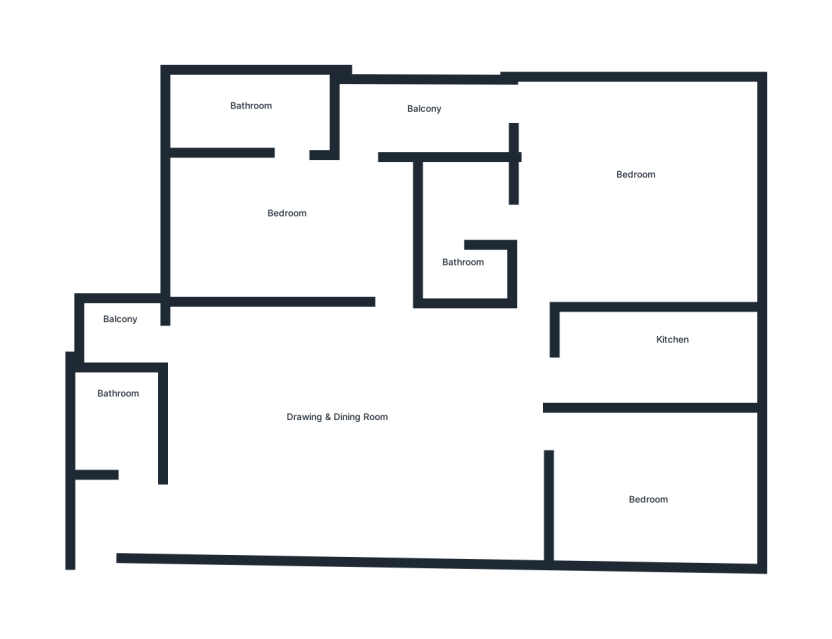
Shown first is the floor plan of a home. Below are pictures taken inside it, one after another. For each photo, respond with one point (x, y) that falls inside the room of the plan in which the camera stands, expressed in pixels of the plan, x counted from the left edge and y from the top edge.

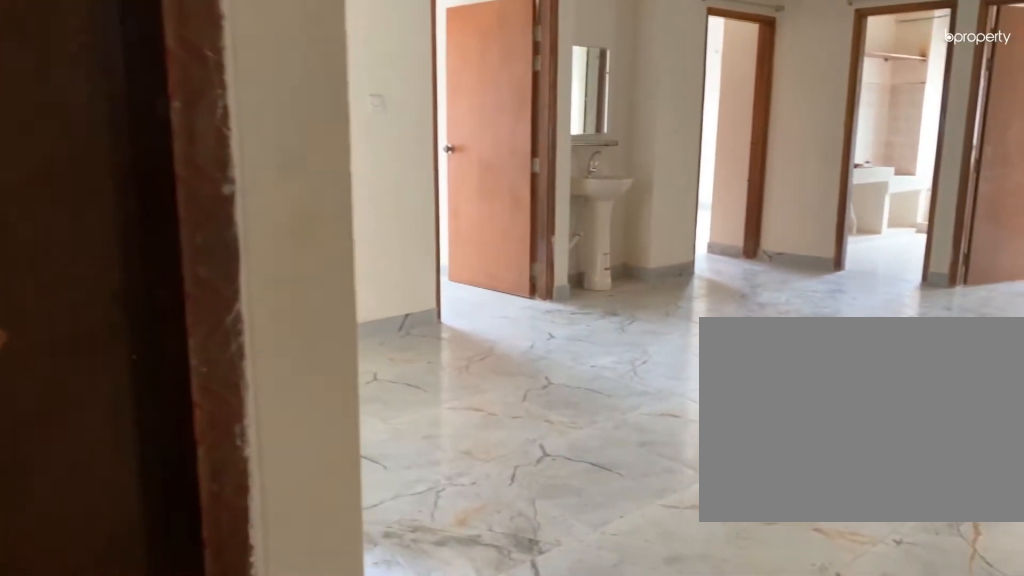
(161, 514)
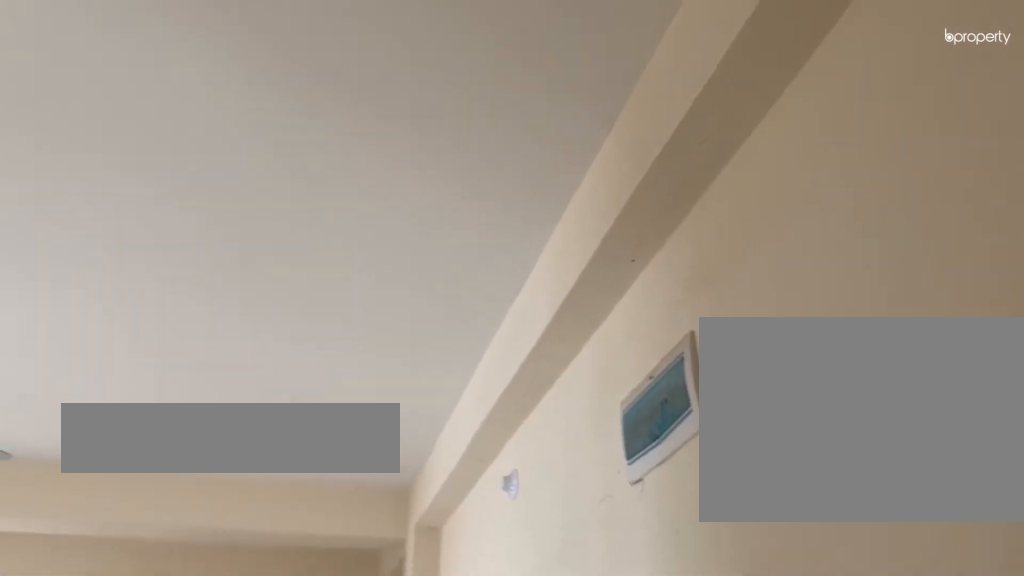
(337, 429)
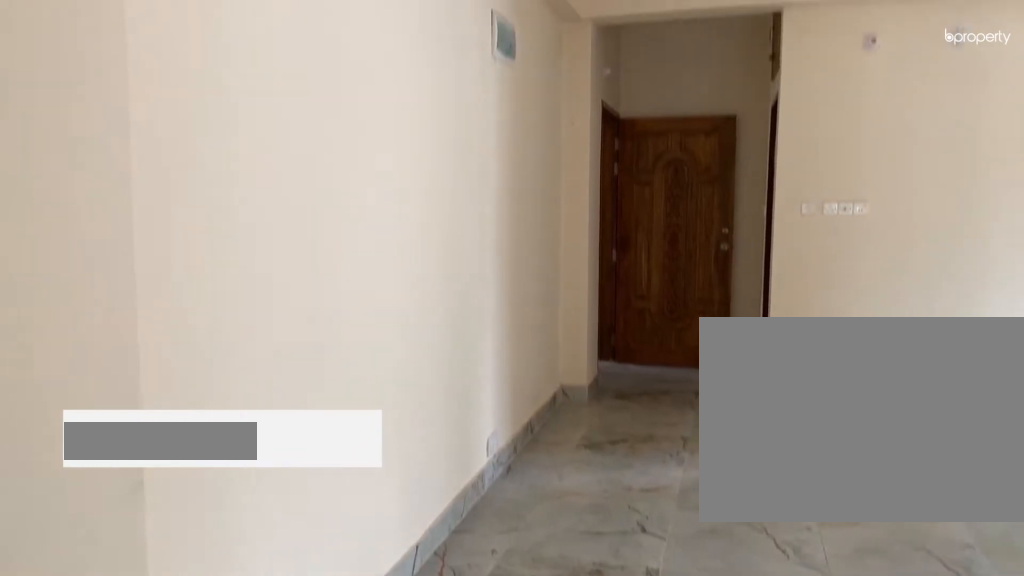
(346, 420)
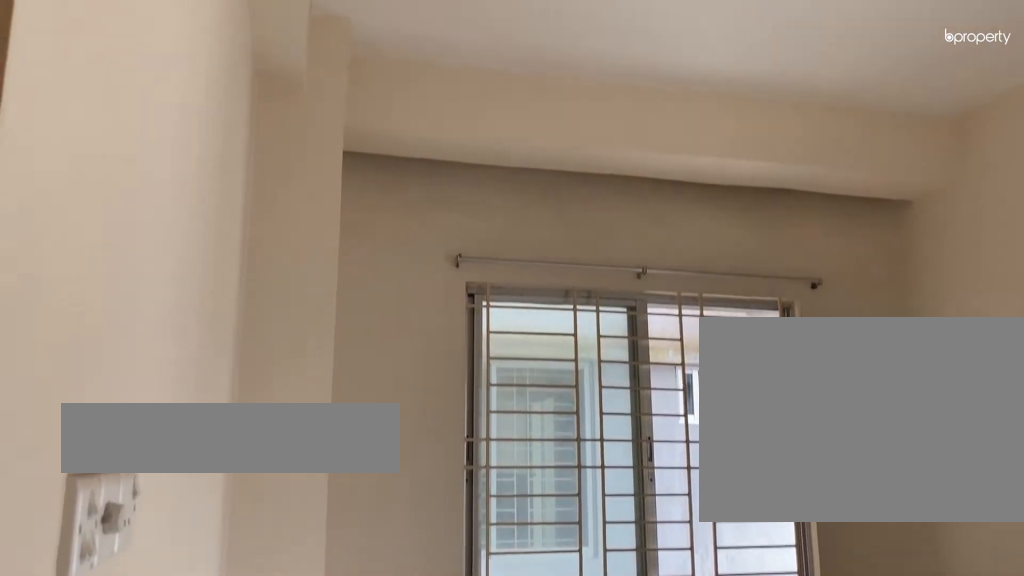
(286, 219)
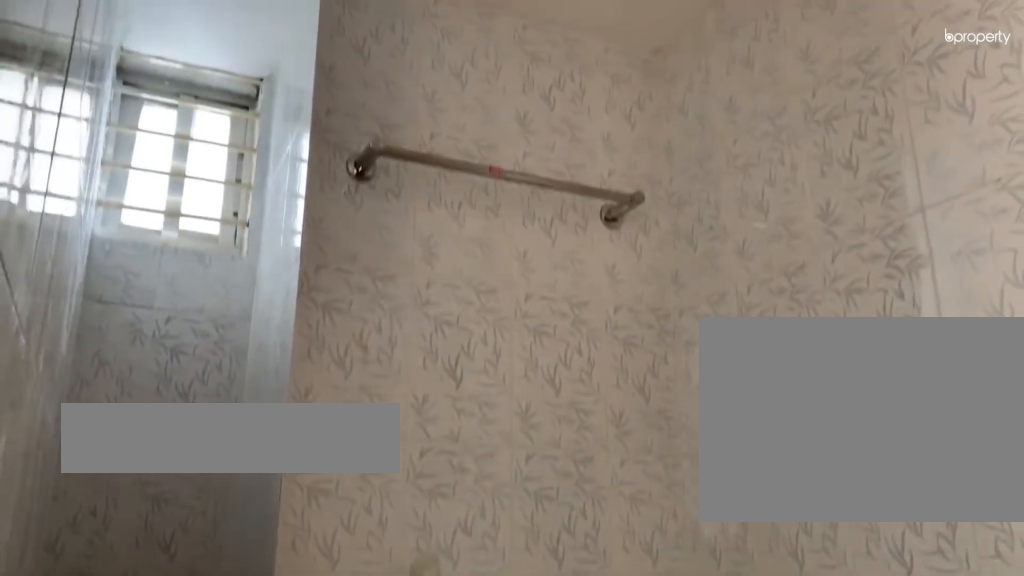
(263, 107)
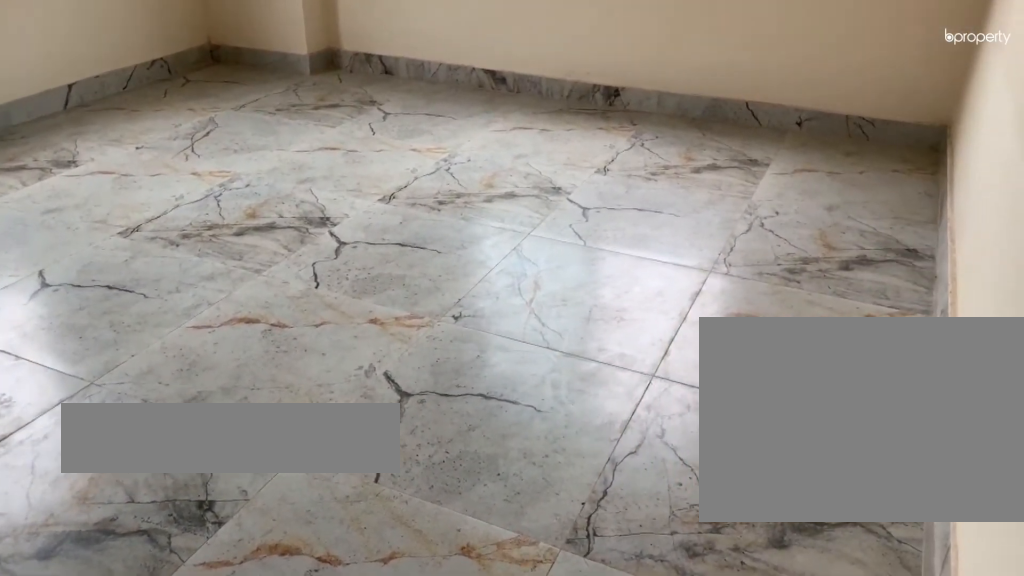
(609, 202)
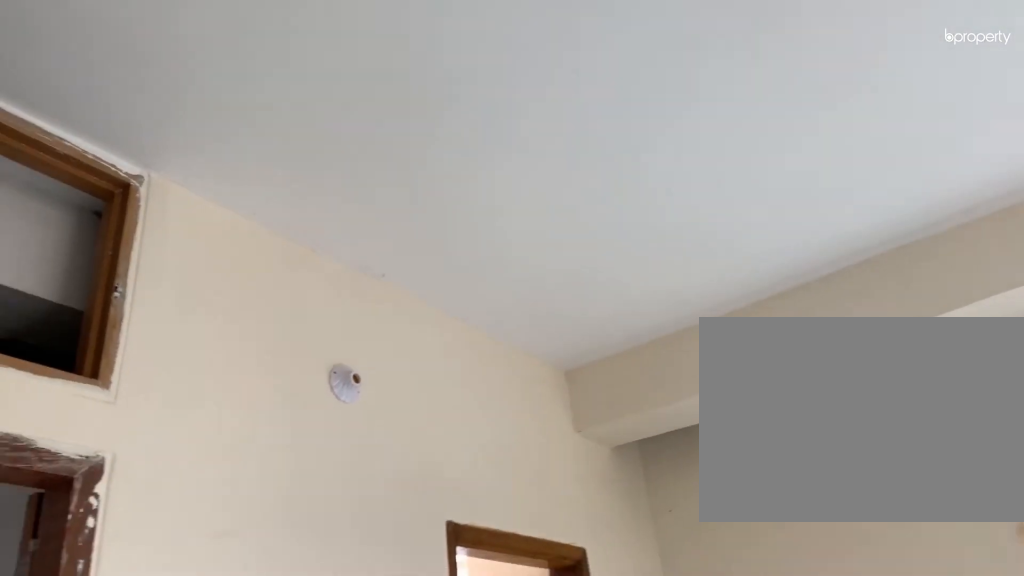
(609, 202)
